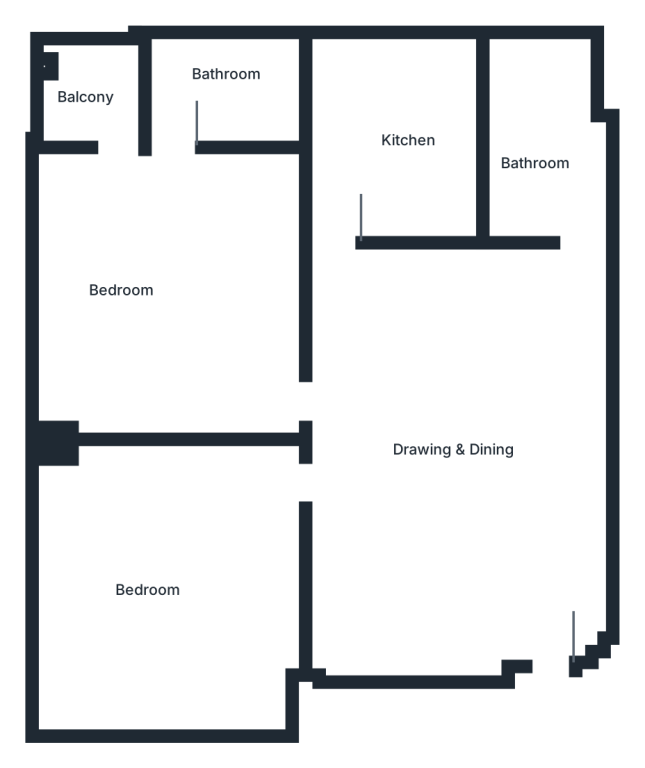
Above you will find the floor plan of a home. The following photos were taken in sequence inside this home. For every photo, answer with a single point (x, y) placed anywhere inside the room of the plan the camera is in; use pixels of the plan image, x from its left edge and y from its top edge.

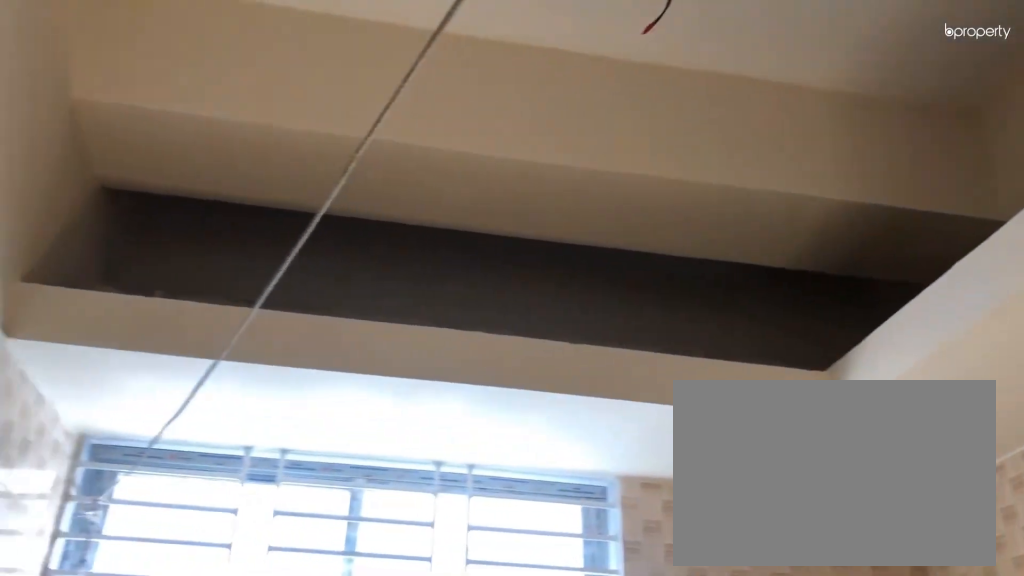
(396, 147)
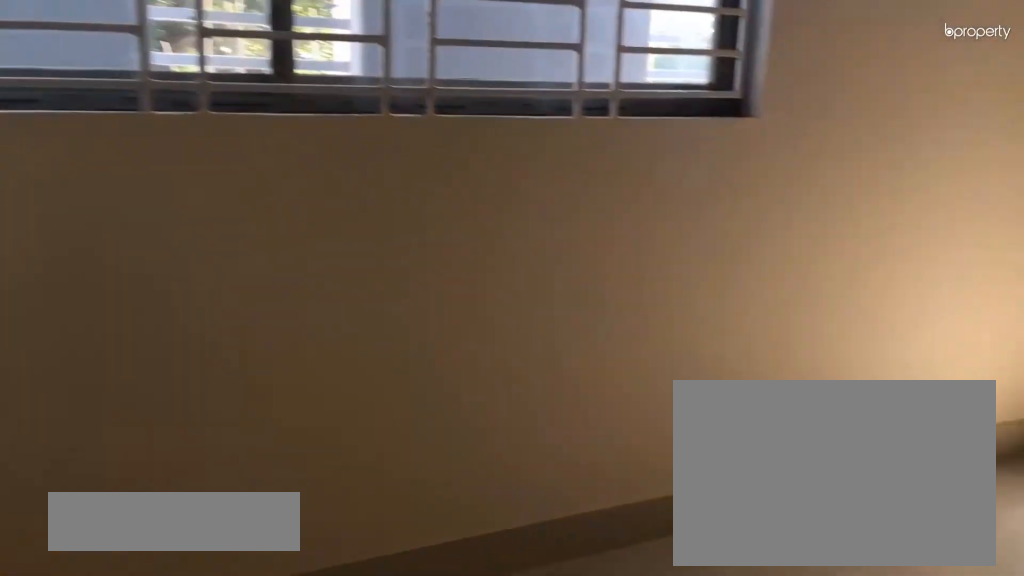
(175, 255)
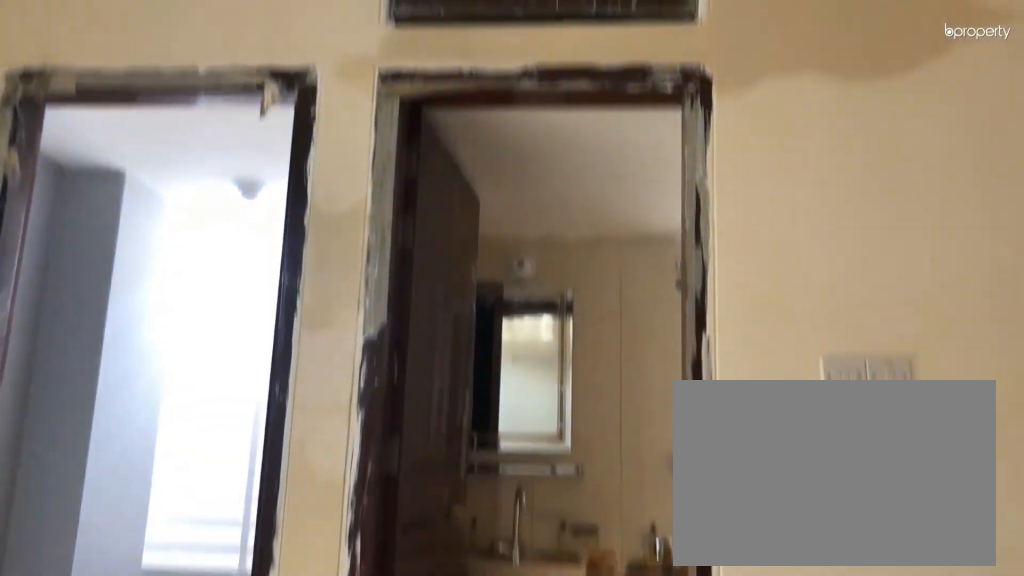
(178, 266)
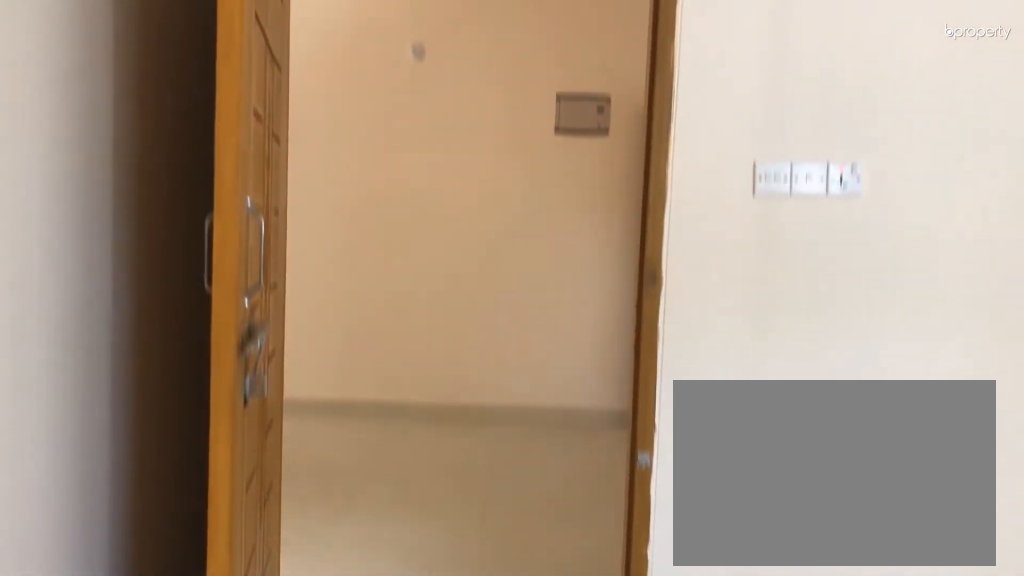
(170, 577)
